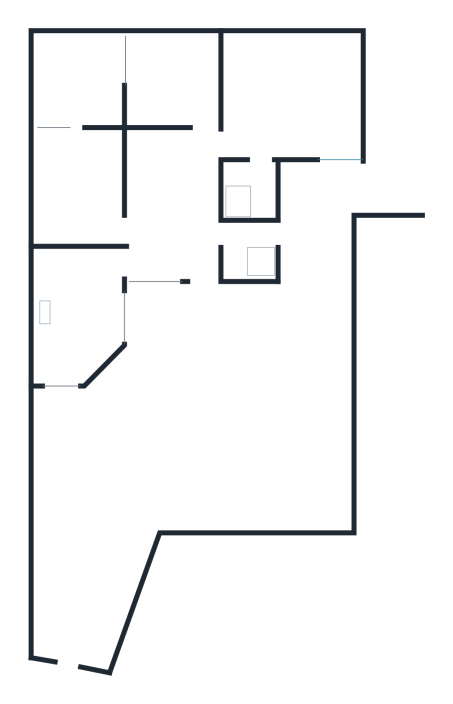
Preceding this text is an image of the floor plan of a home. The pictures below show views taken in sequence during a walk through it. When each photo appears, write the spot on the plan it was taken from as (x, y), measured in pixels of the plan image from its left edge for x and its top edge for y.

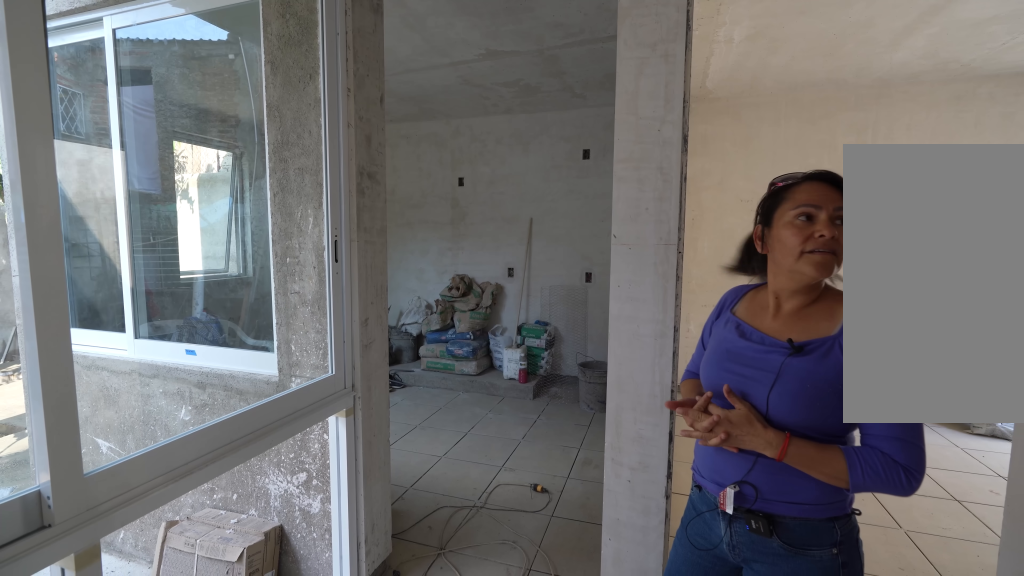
(154, 251)
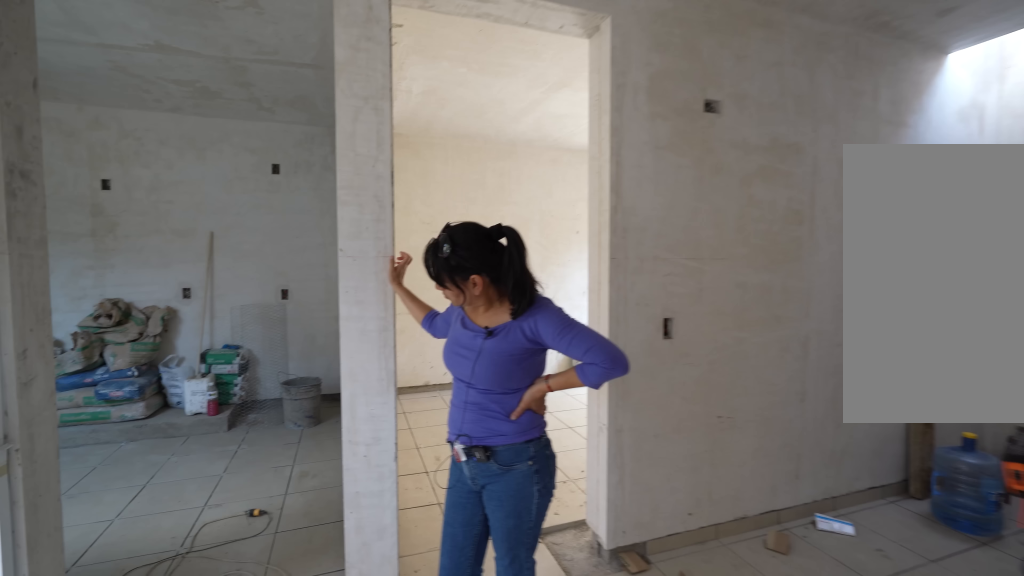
(154, 253)
